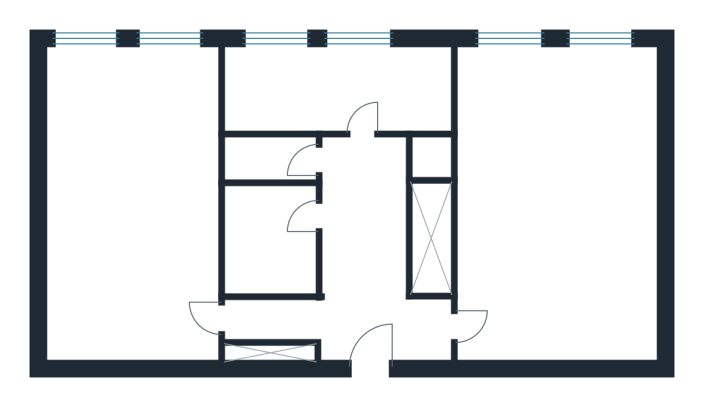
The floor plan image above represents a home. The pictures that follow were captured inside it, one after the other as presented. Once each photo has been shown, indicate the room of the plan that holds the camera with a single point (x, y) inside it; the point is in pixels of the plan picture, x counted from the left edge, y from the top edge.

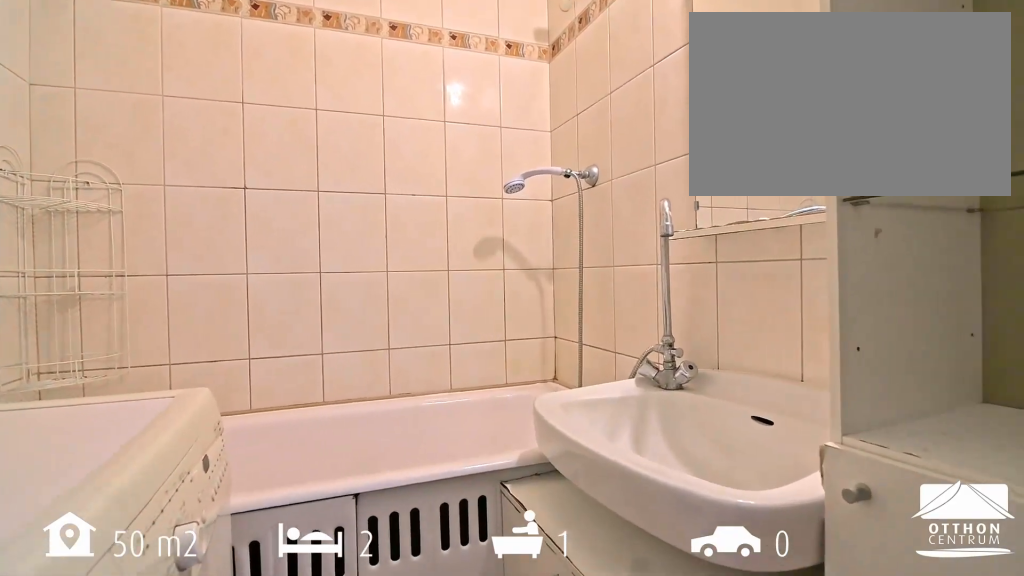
(272, 248)
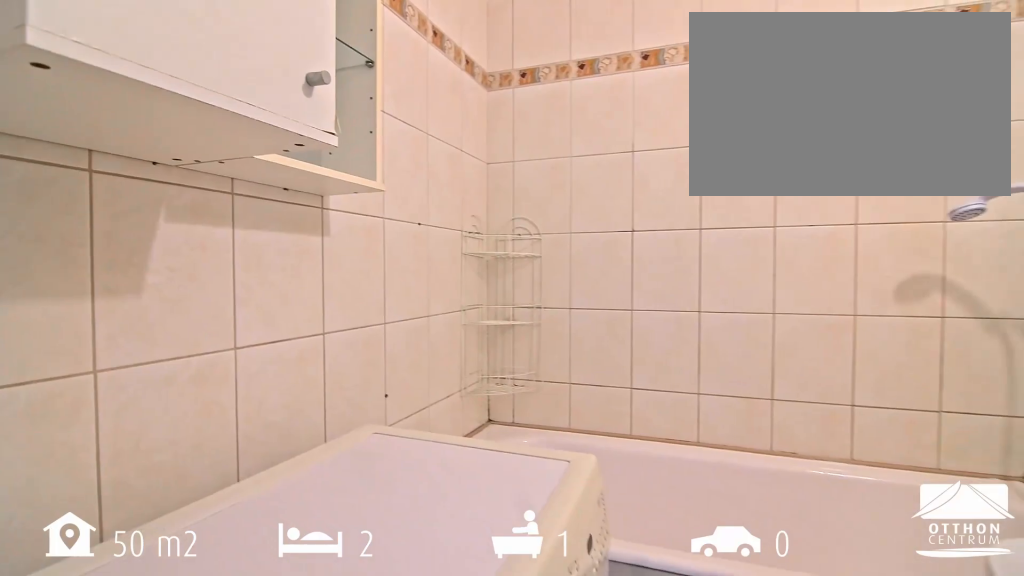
(273, 248)
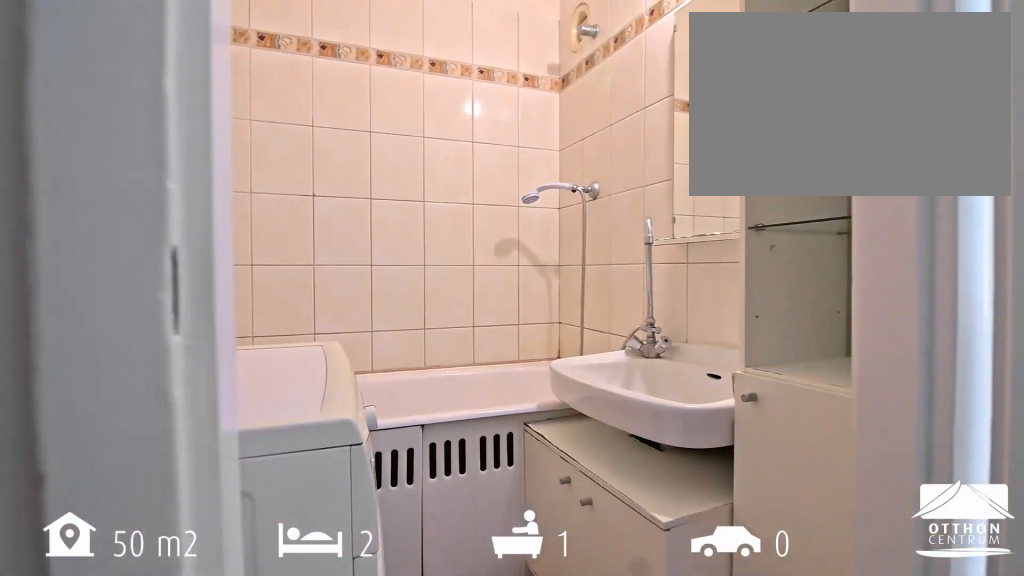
(273, 248)
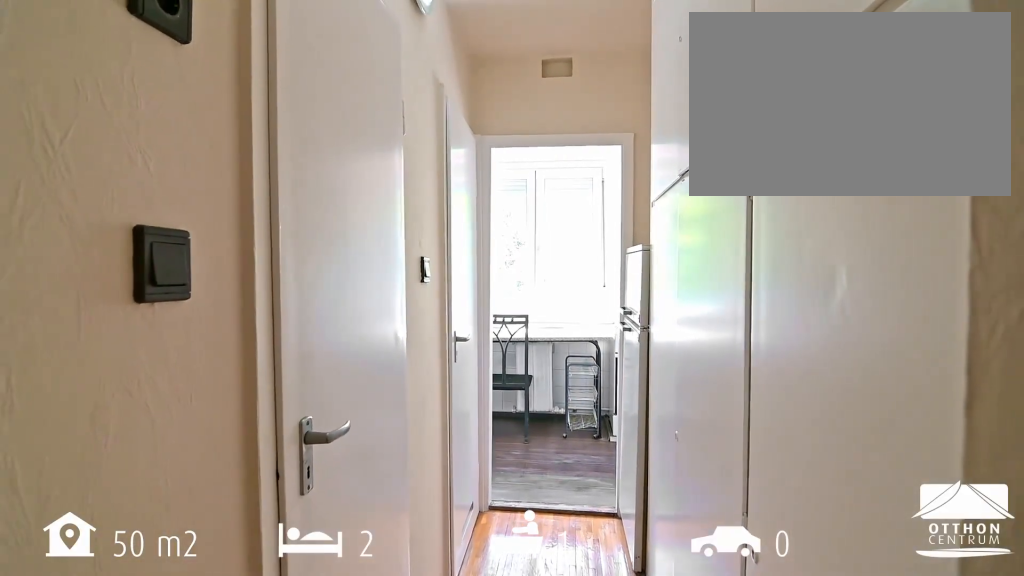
(361, 213)
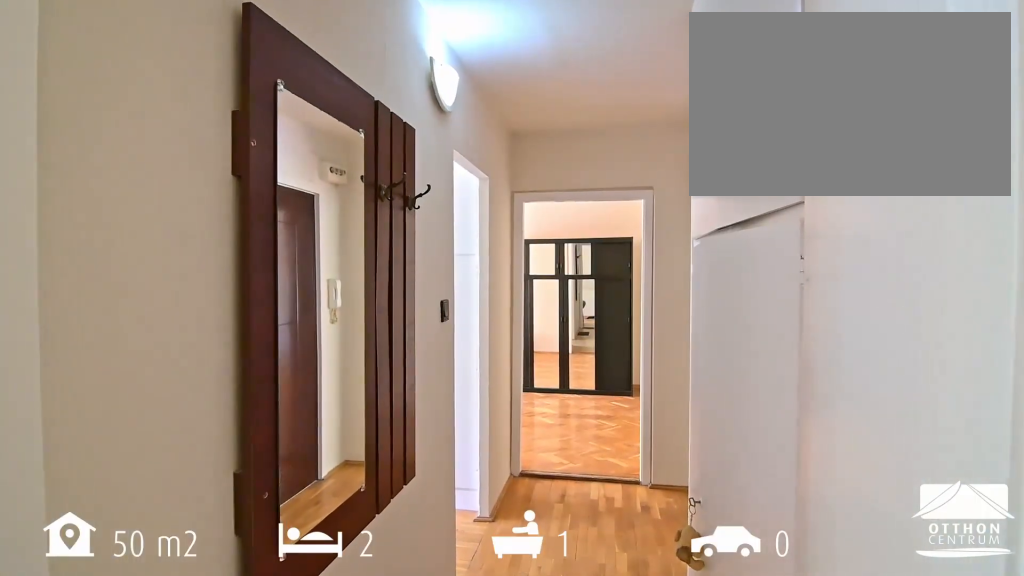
(373, 321)
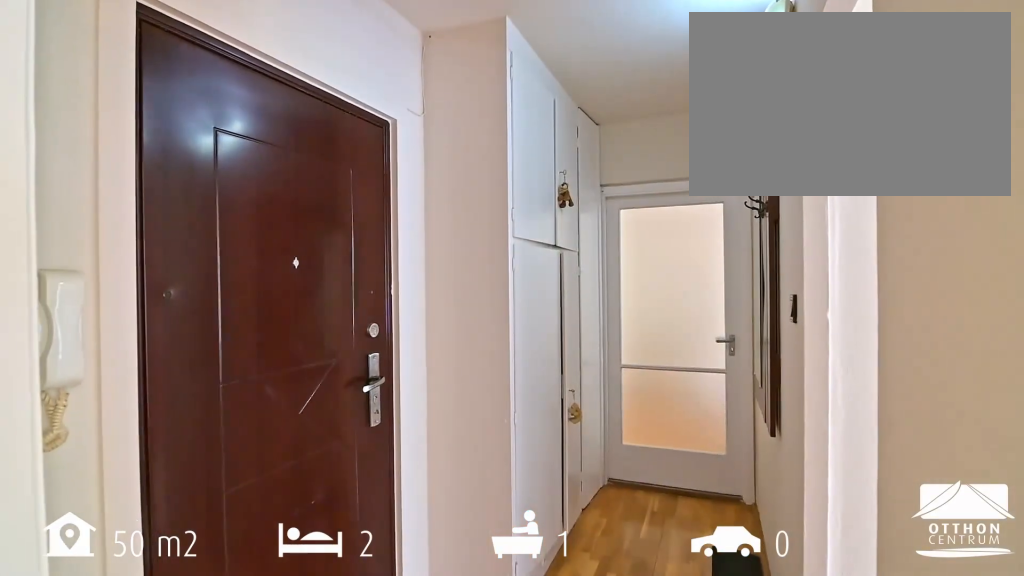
(373, 321)
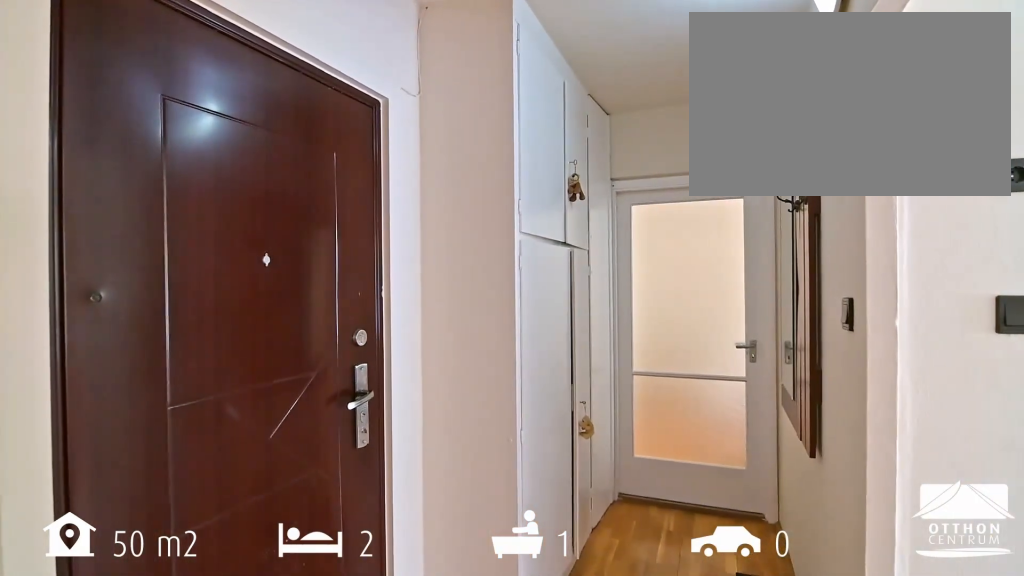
(373, 321)
